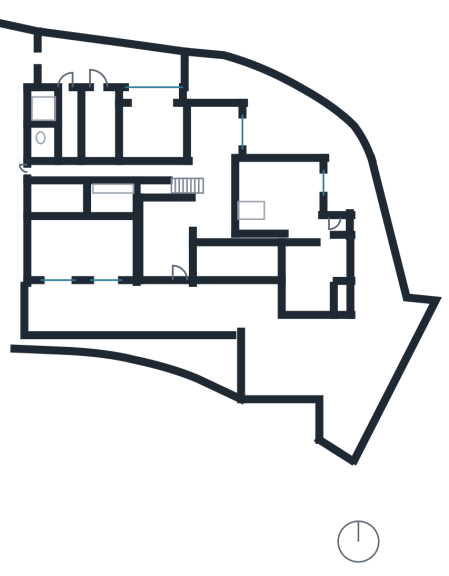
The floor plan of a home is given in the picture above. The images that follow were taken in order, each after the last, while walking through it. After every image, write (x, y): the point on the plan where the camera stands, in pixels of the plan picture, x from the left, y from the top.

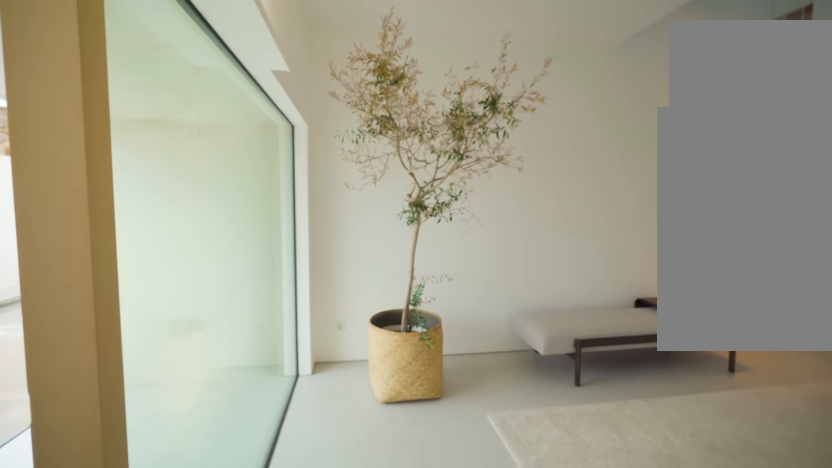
(180, 268)
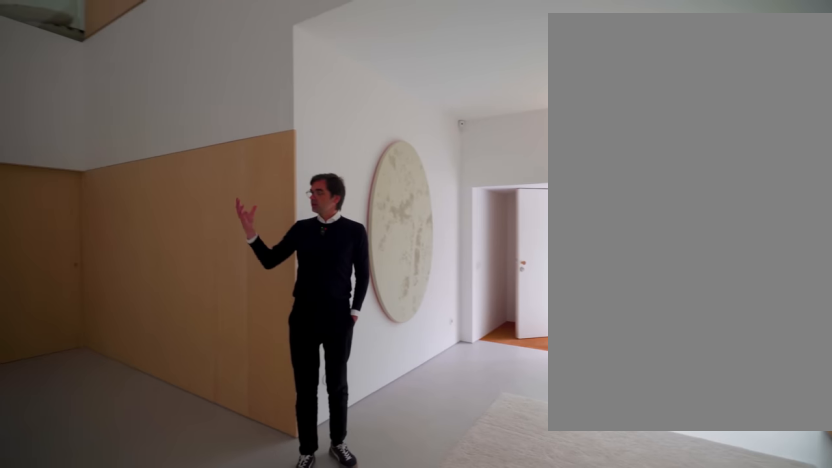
(155, 212)
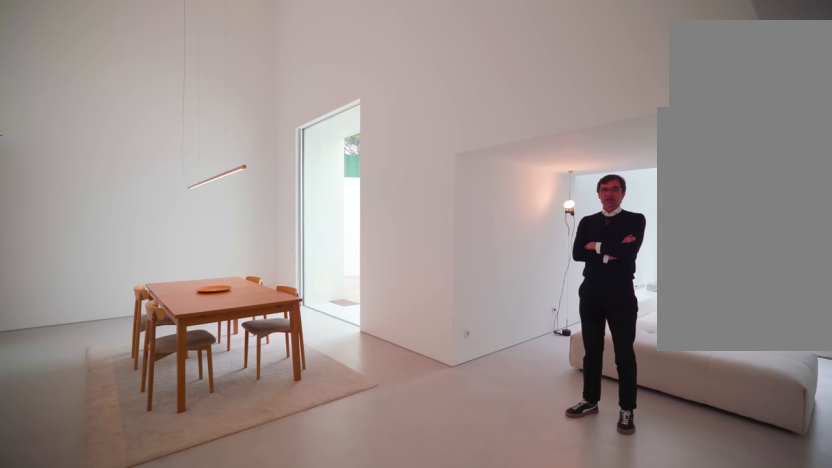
(210, 189)
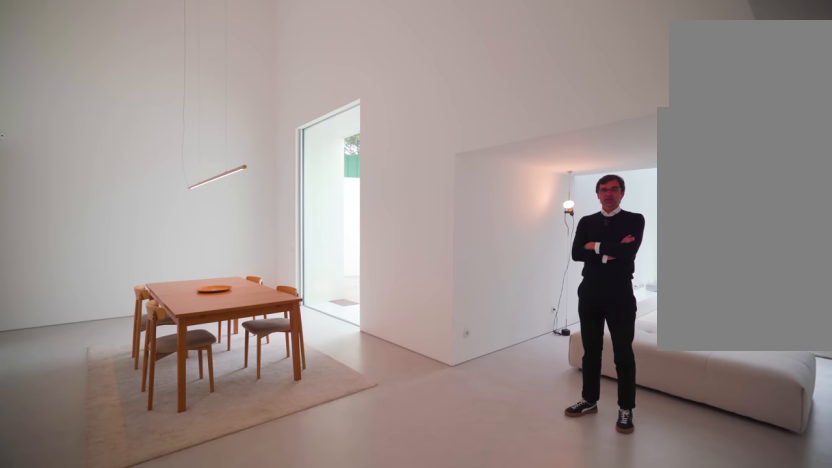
(210, 189)
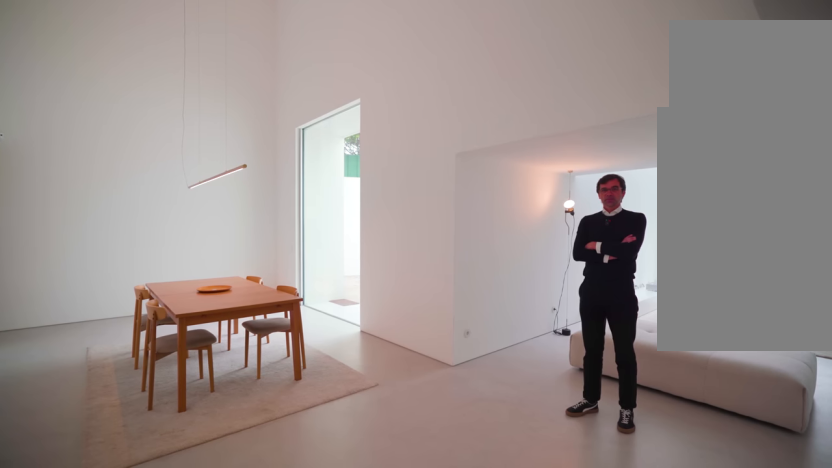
(211, 189)
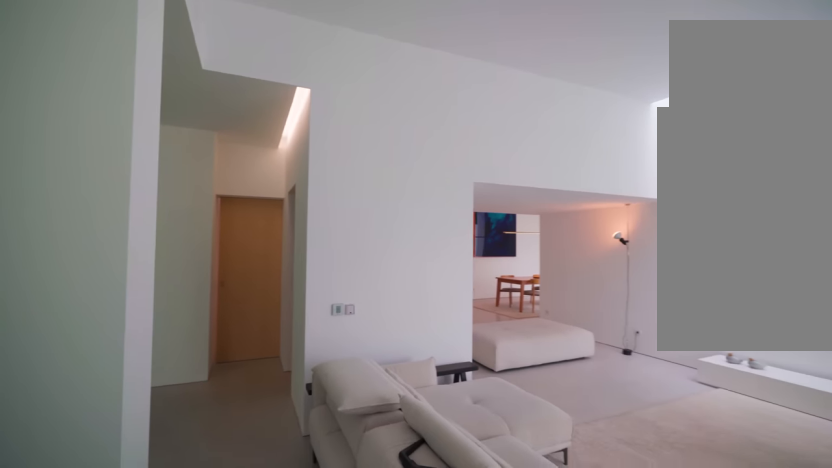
(285, 221)
